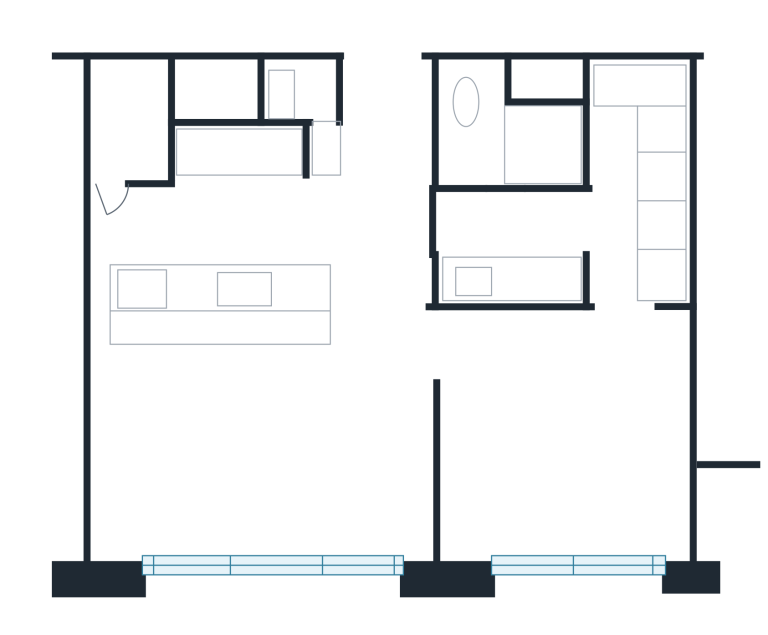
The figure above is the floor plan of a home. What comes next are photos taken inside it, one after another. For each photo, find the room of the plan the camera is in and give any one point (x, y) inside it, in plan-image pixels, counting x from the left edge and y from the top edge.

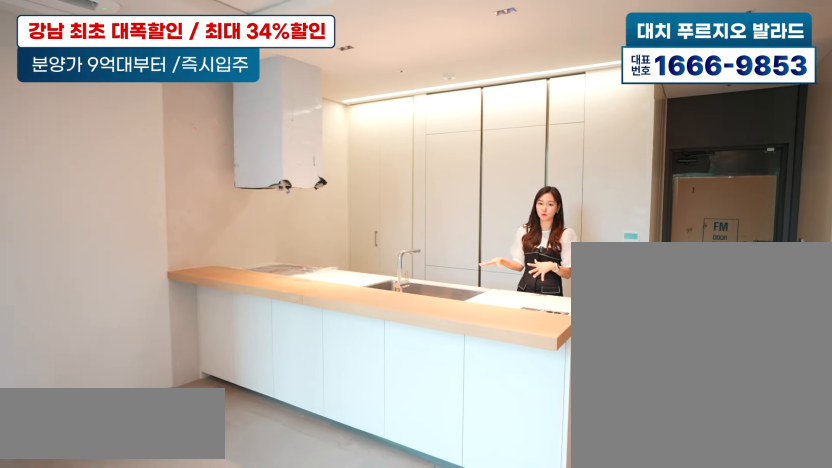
(226, 209)
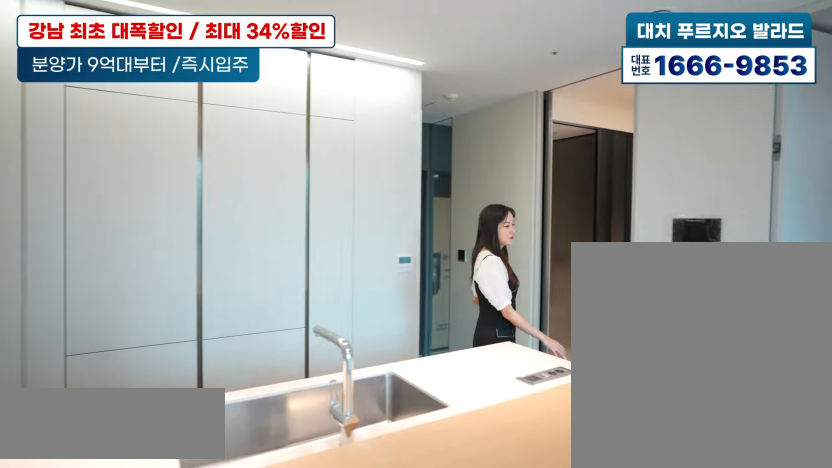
(227, 210)
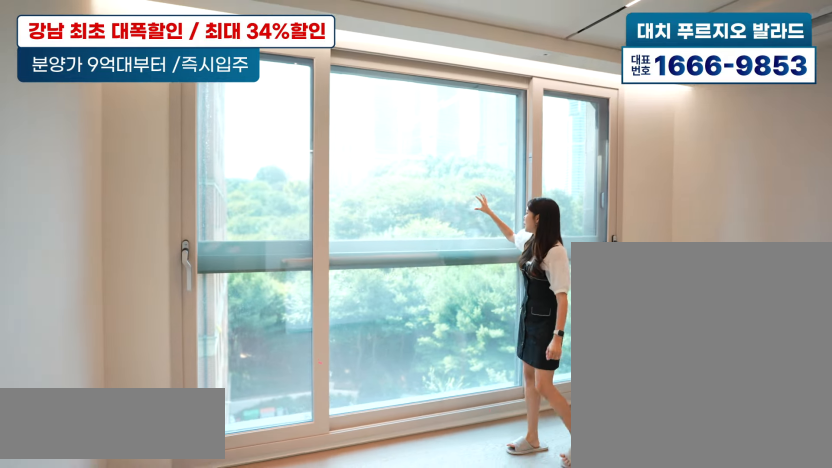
(253, 456)
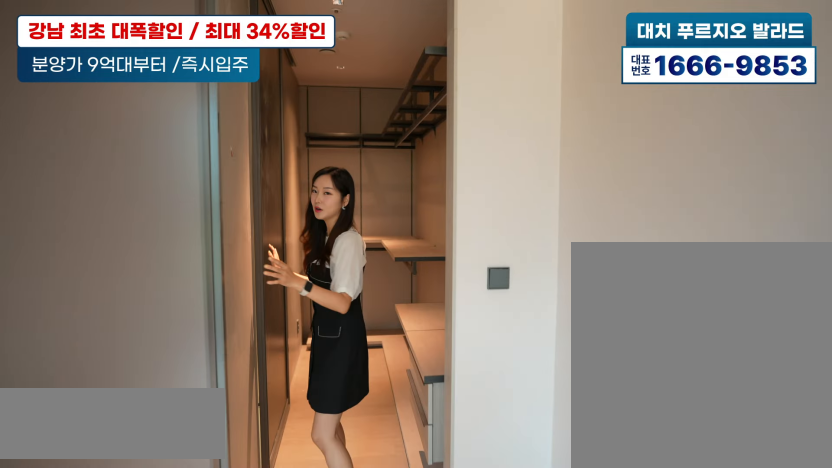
(571, 451)
